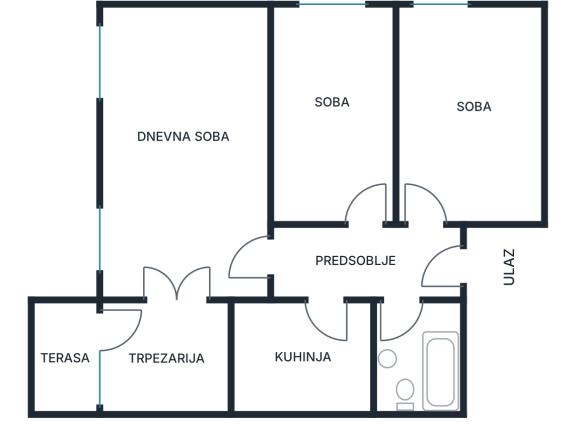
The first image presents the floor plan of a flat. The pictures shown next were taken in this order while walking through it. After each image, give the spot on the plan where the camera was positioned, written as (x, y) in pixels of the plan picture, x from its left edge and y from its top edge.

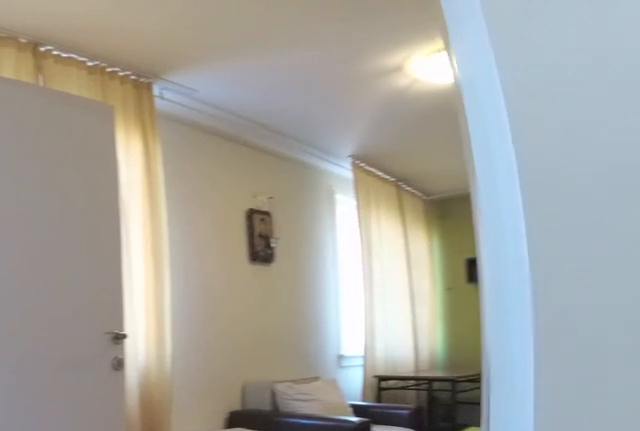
(215, 333)
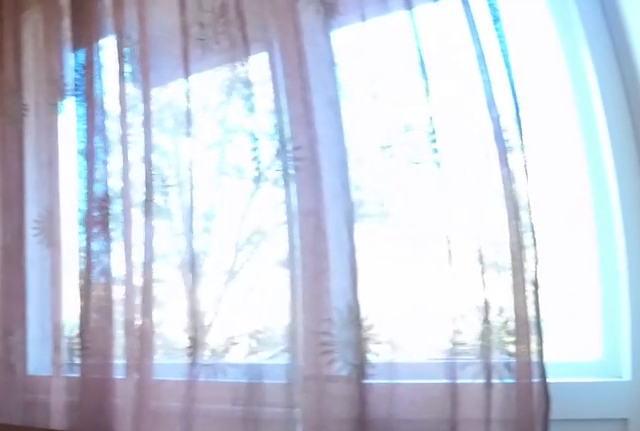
(163, 297)
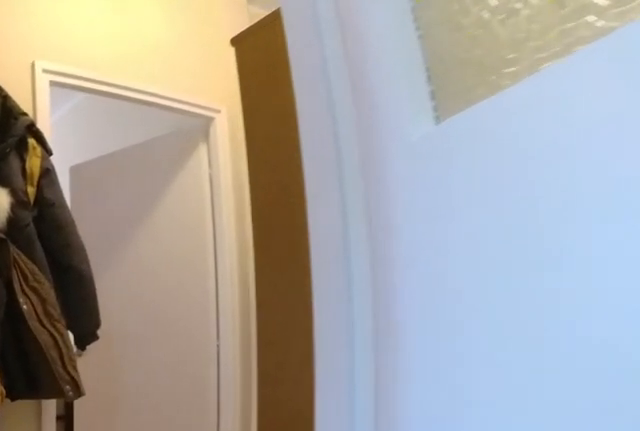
(318, 338)
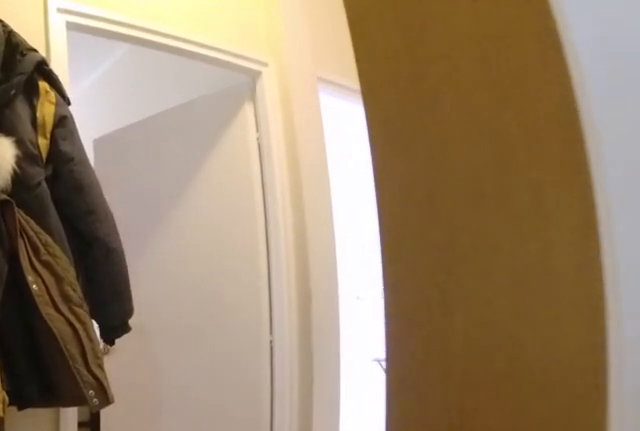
(323, 315)
